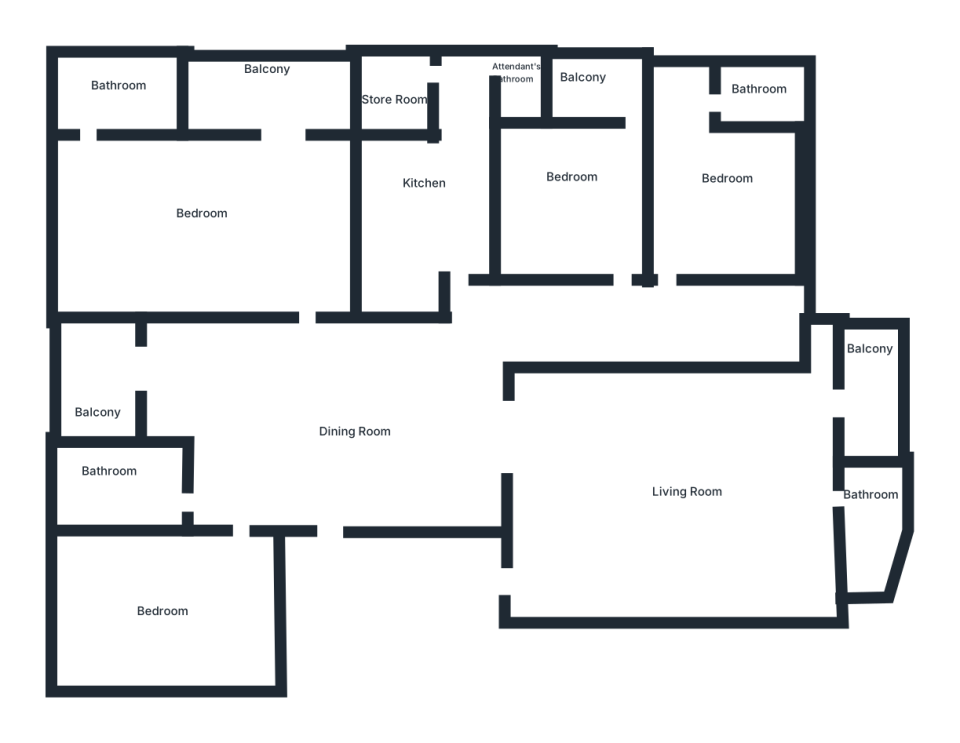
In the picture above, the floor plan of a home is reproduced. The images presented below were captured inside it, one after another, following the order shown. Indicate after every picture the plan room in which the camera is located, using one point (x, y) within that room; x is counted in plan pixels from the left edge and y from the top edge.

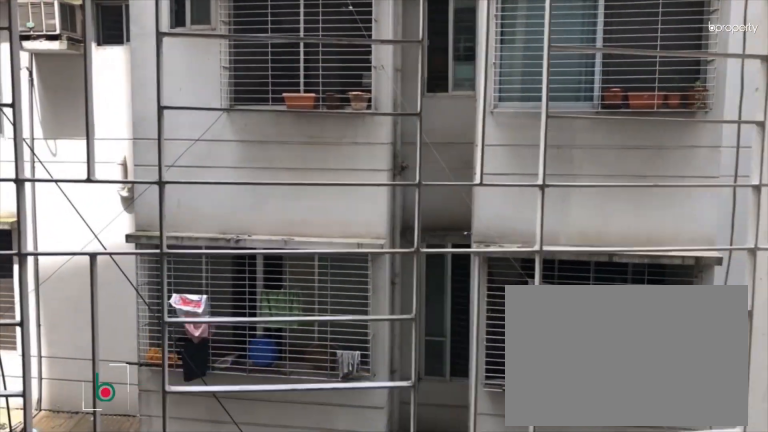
(879, 364)
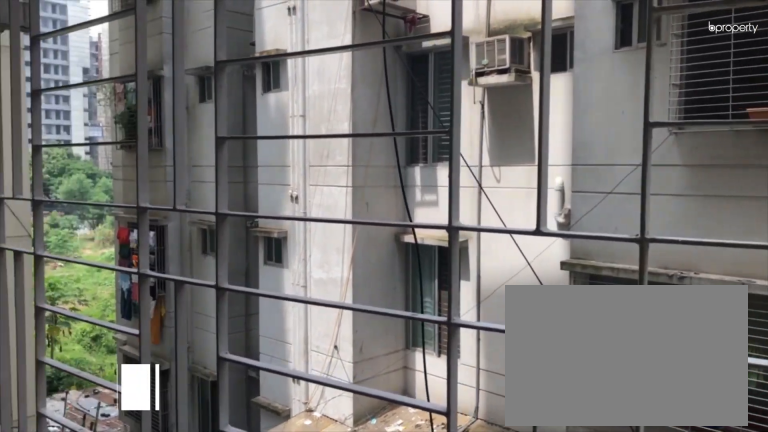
(879, 364)
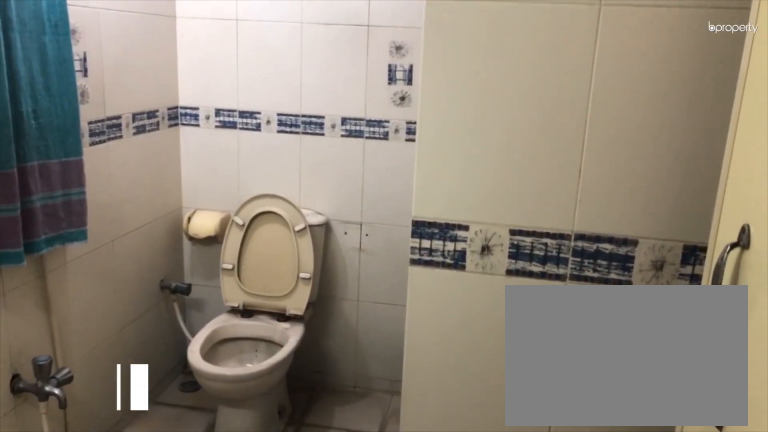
(755, 95)
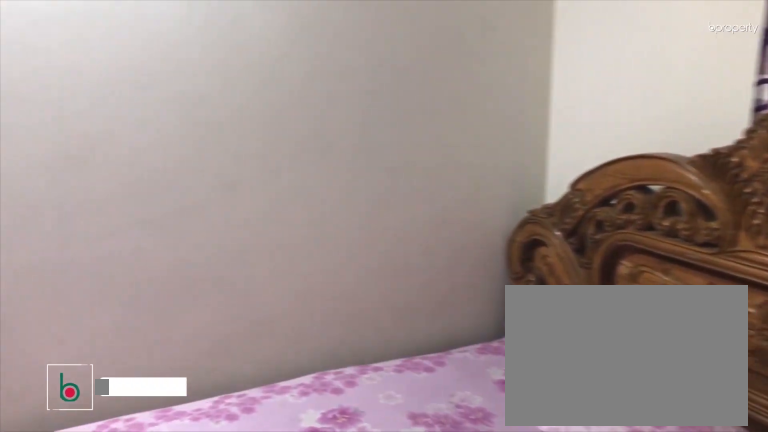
(567, 188)
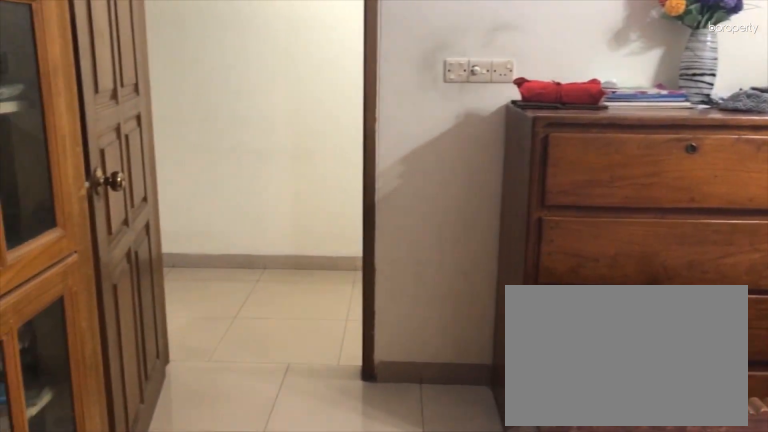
(567, 188)
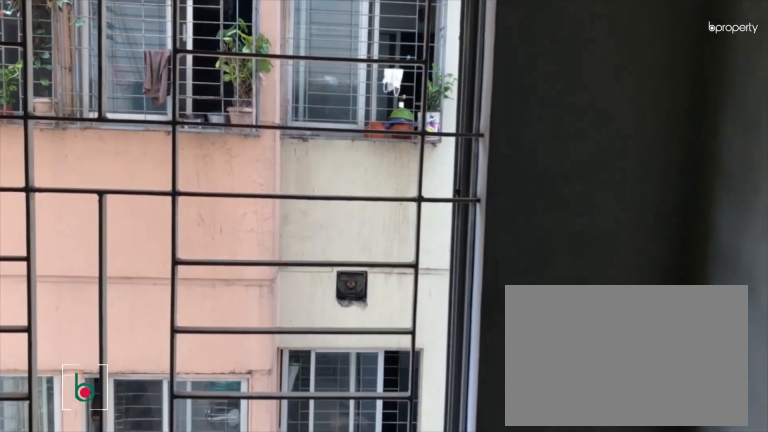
(602, 94)
